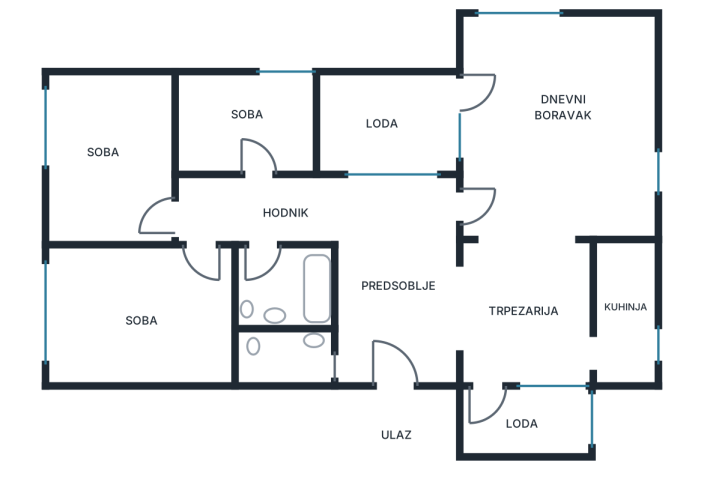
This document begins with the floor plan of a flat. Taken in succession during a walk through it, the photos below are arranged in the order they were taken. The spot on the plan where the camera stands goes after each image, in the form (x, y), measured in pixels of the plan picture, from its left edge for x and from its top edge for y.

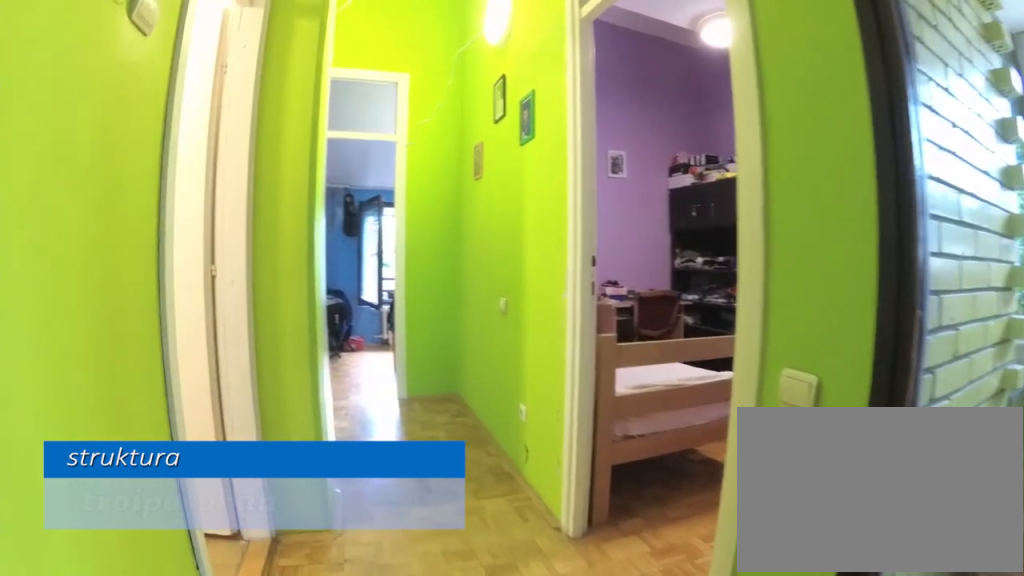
(358, 209)
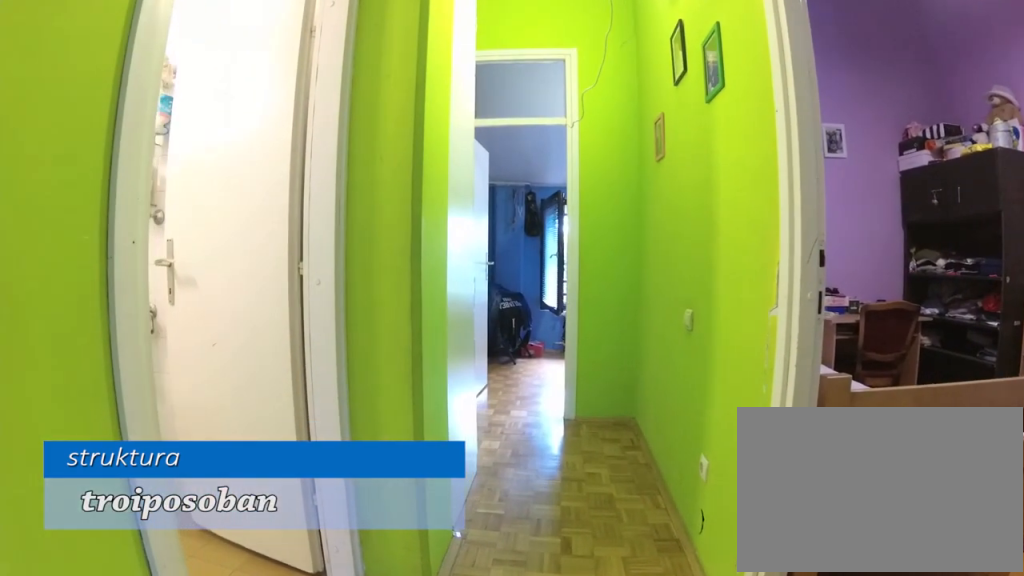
(326, 212)
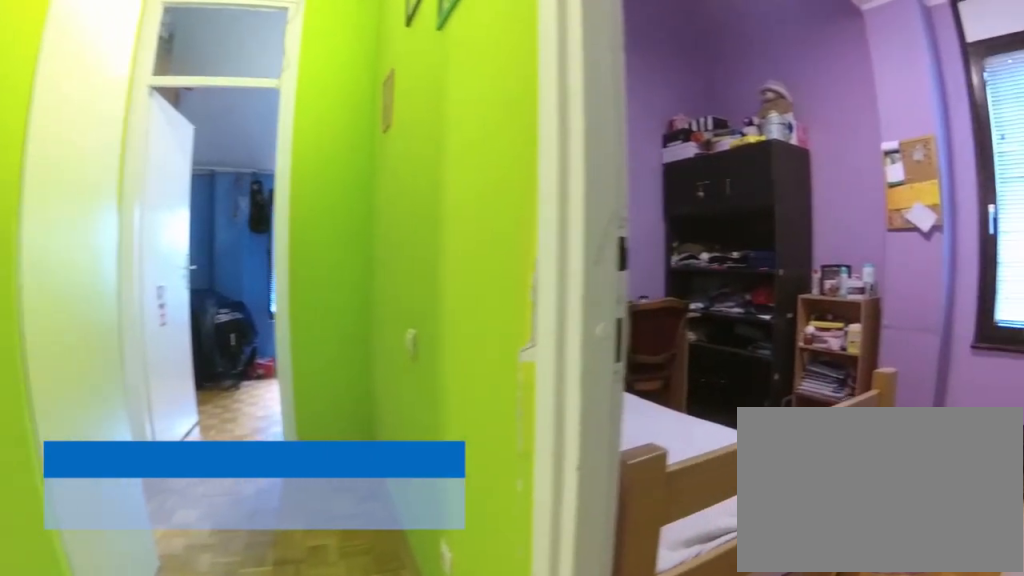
(289, 212)
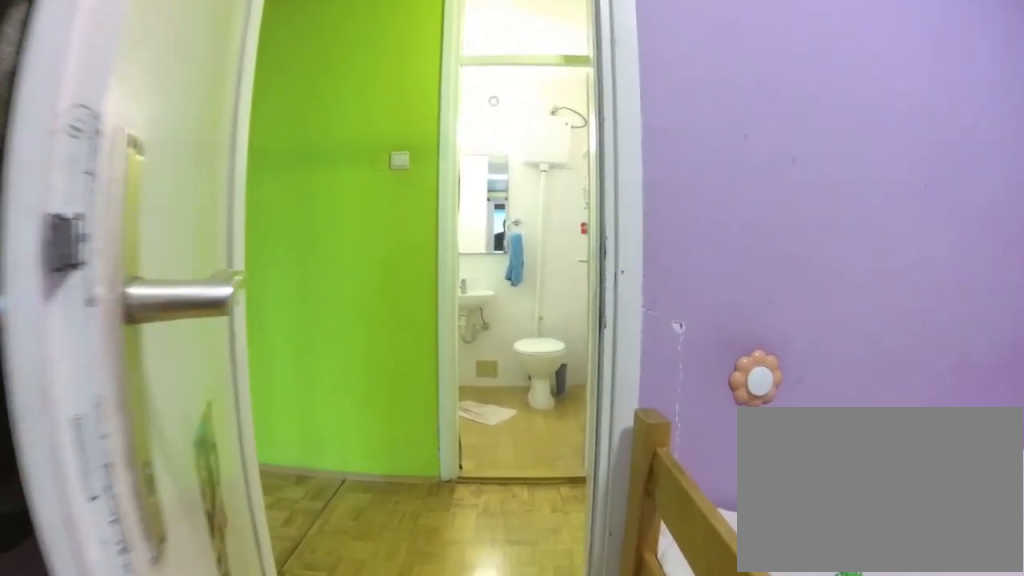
(275, 116)
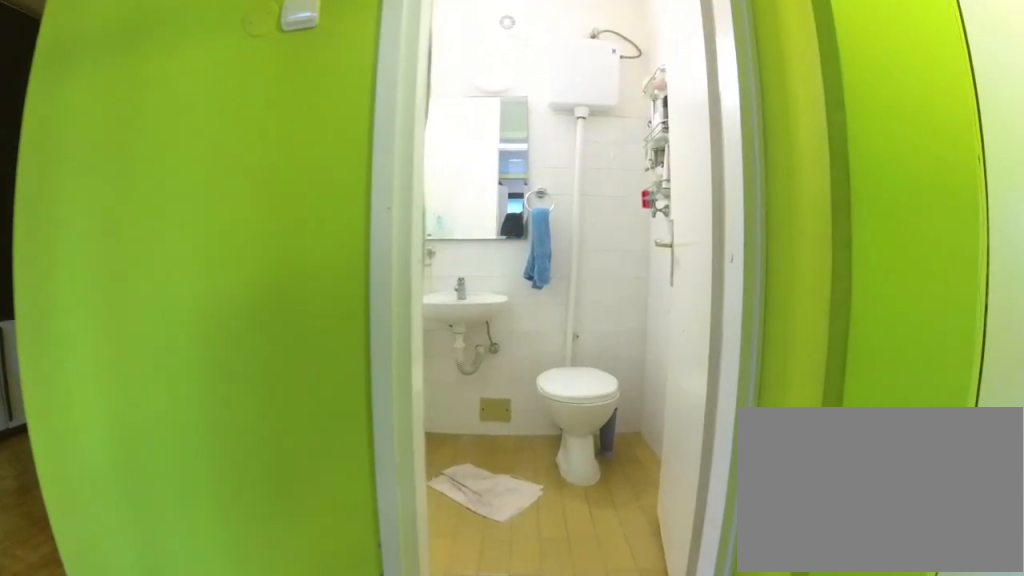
(270, 182)
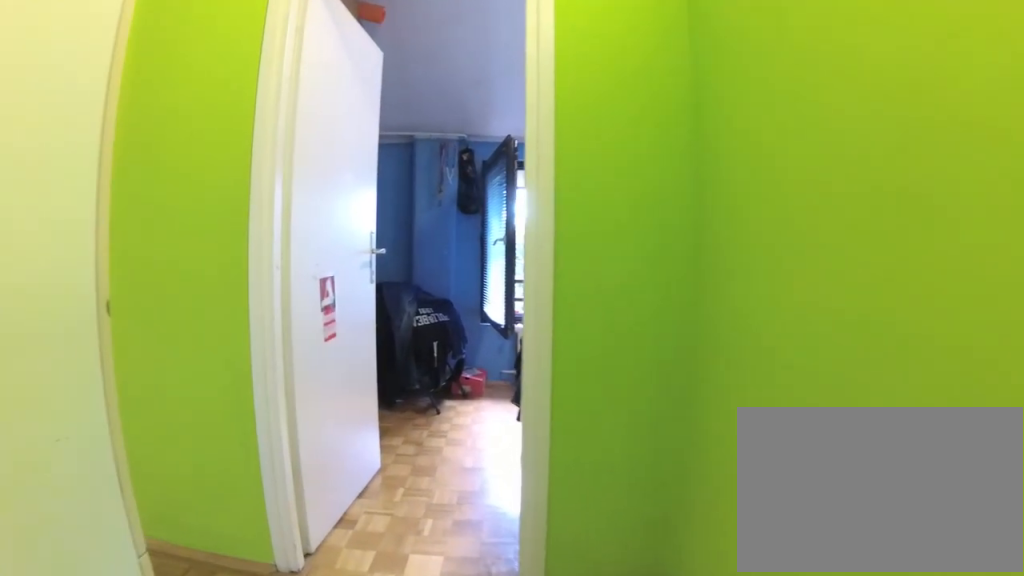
(256, 206)
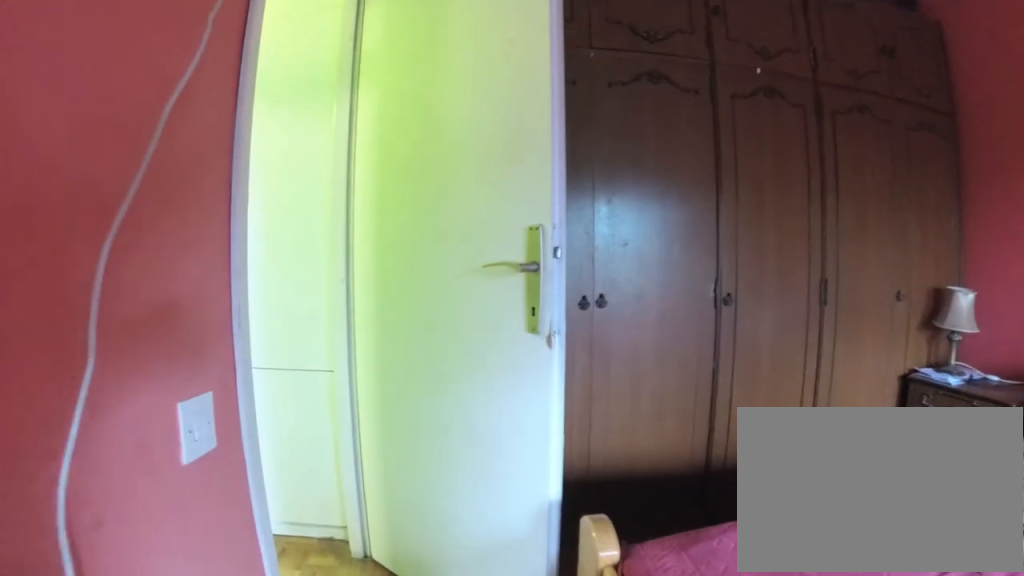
(133, 290)
